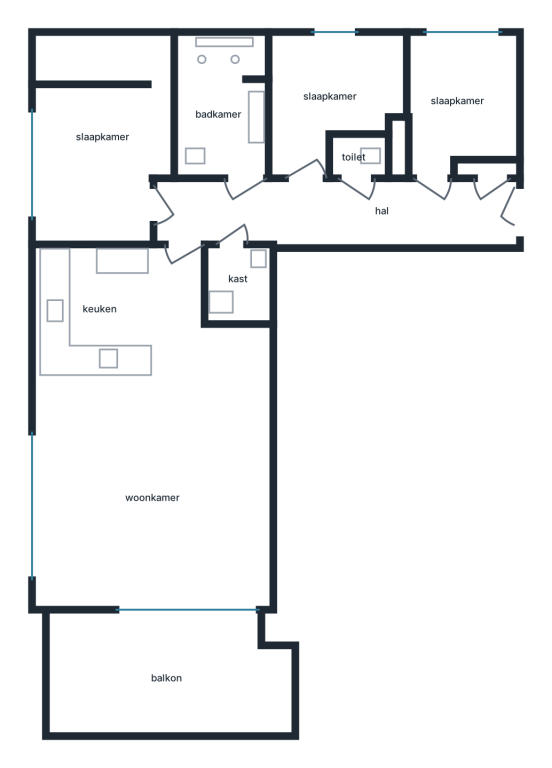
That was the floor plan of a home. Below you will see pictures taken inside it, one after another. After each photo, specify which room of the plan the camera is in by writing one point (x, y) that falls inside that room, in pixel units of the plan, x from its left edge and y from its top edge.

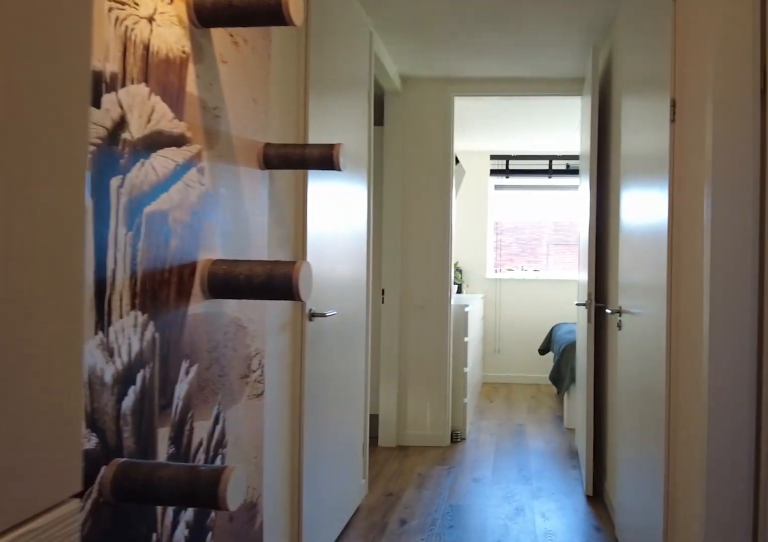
(333, 211)
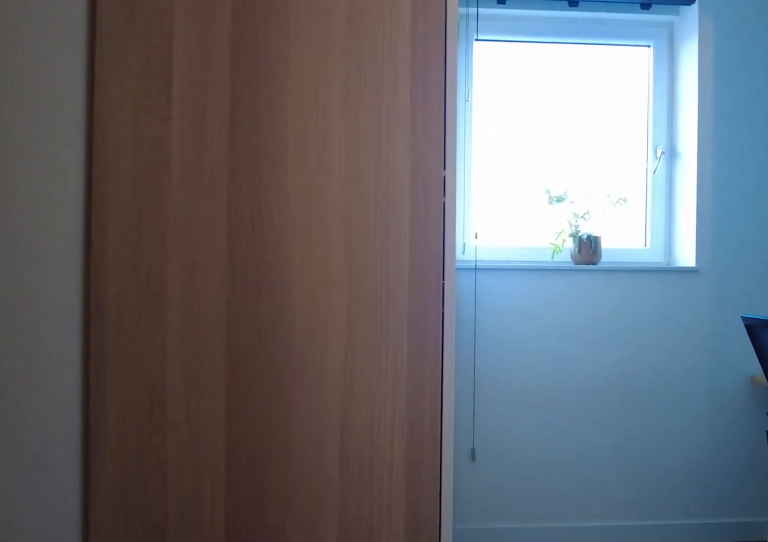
(329, 96)
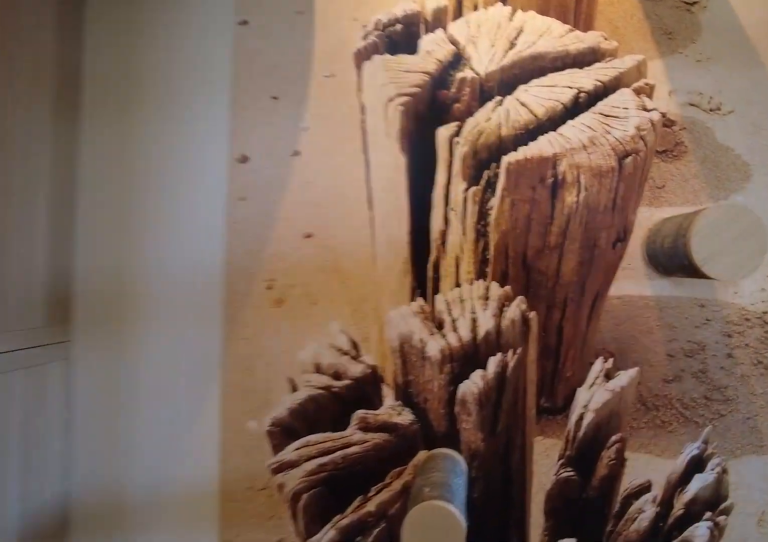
(333, 211)
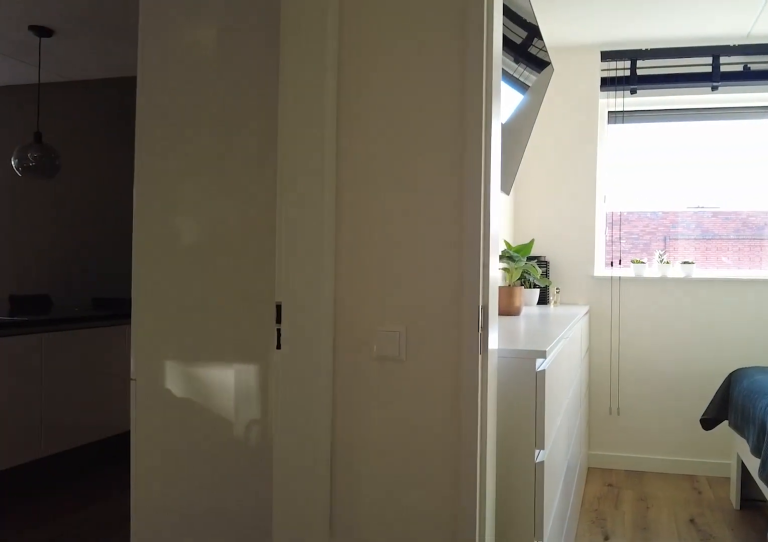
(333, 211)
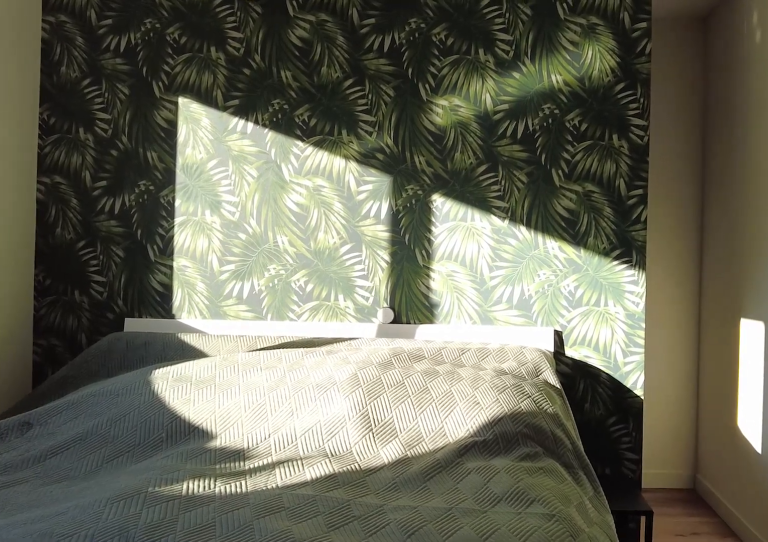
(102, 136)
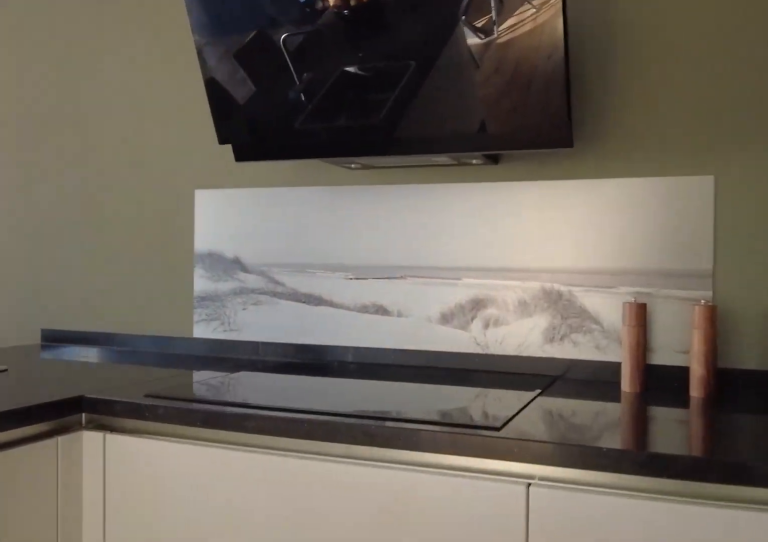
(148, 435)
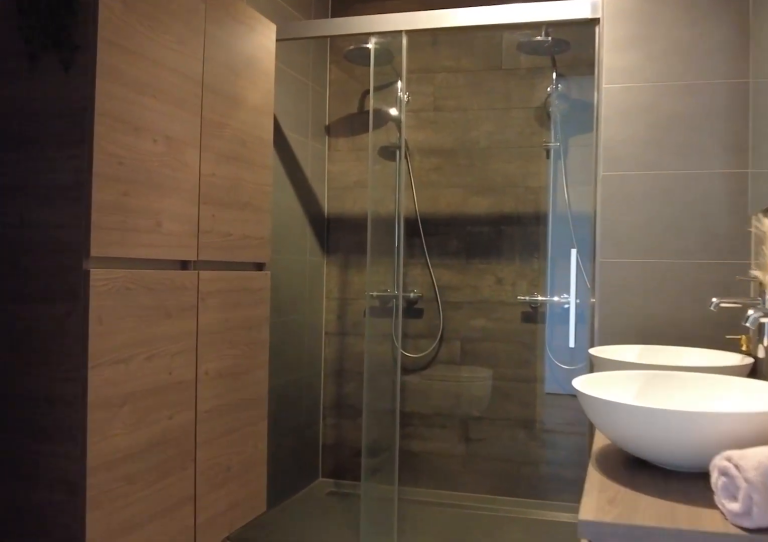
(222, 108)
